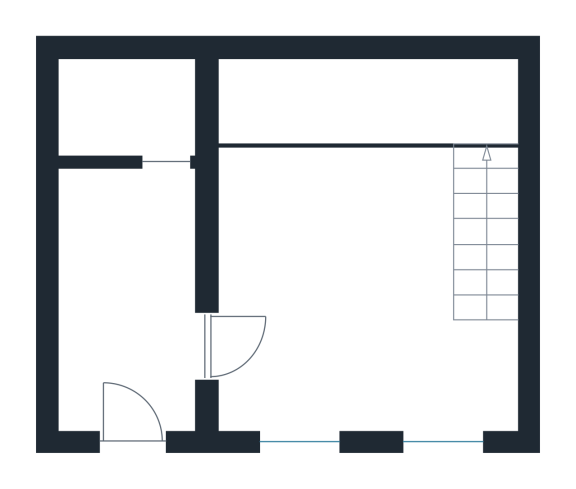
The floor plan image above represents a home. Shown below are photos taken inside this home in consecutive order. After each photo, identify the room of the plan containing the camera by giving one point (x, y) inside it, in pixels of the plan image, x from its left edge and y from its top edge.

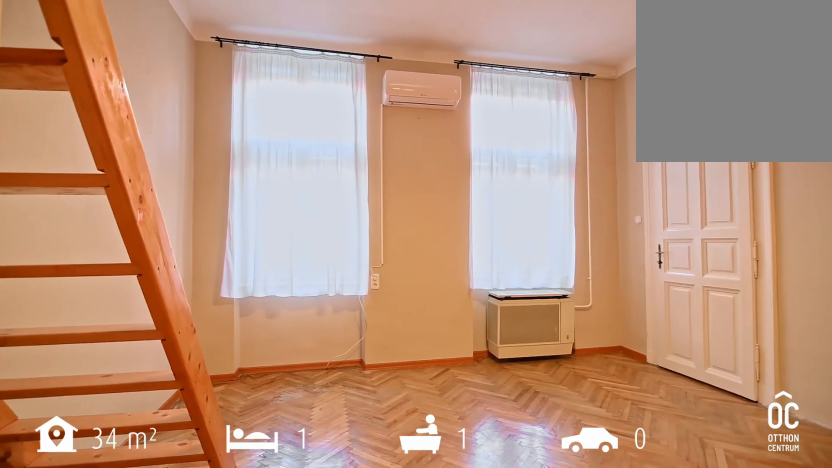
(366, 258)
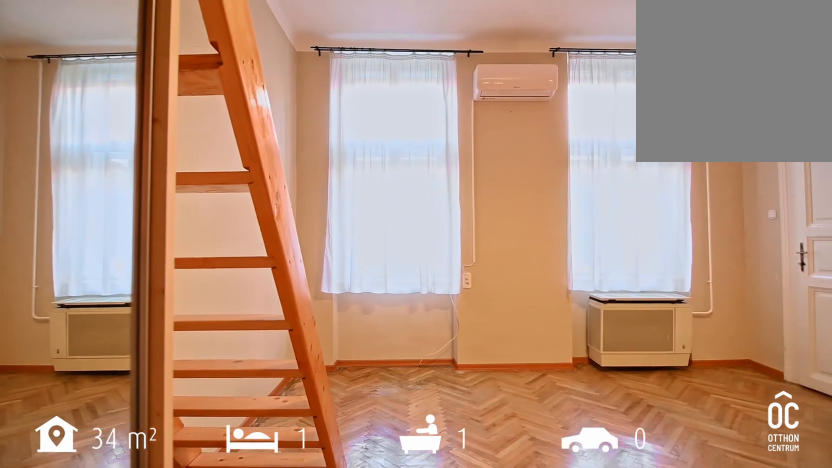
(366, 258)
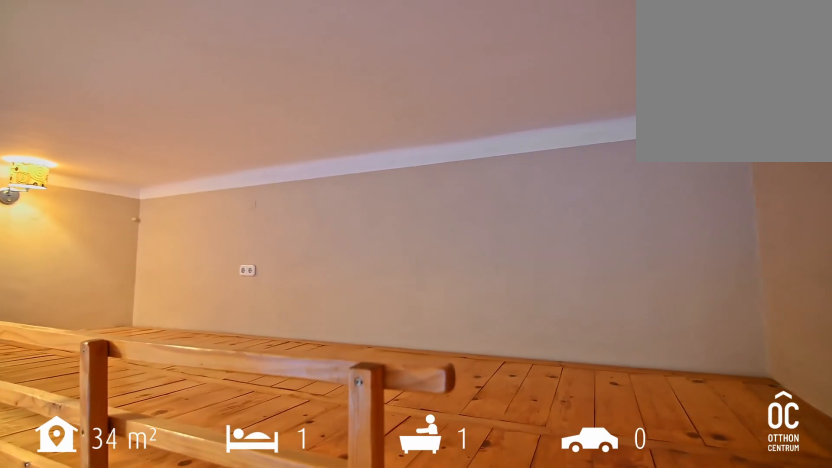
(361, 100)
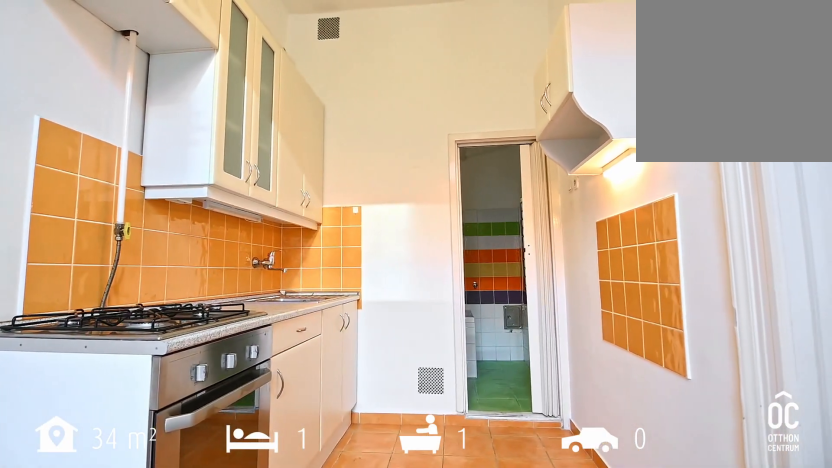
(123, 292)
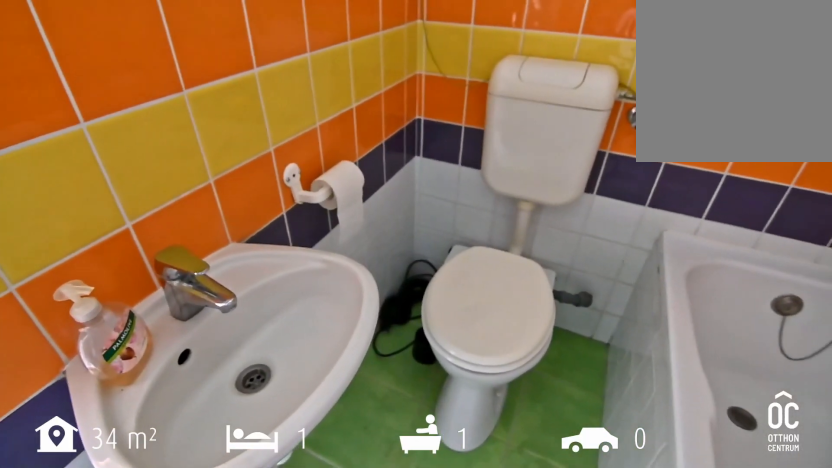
(123, 106)
